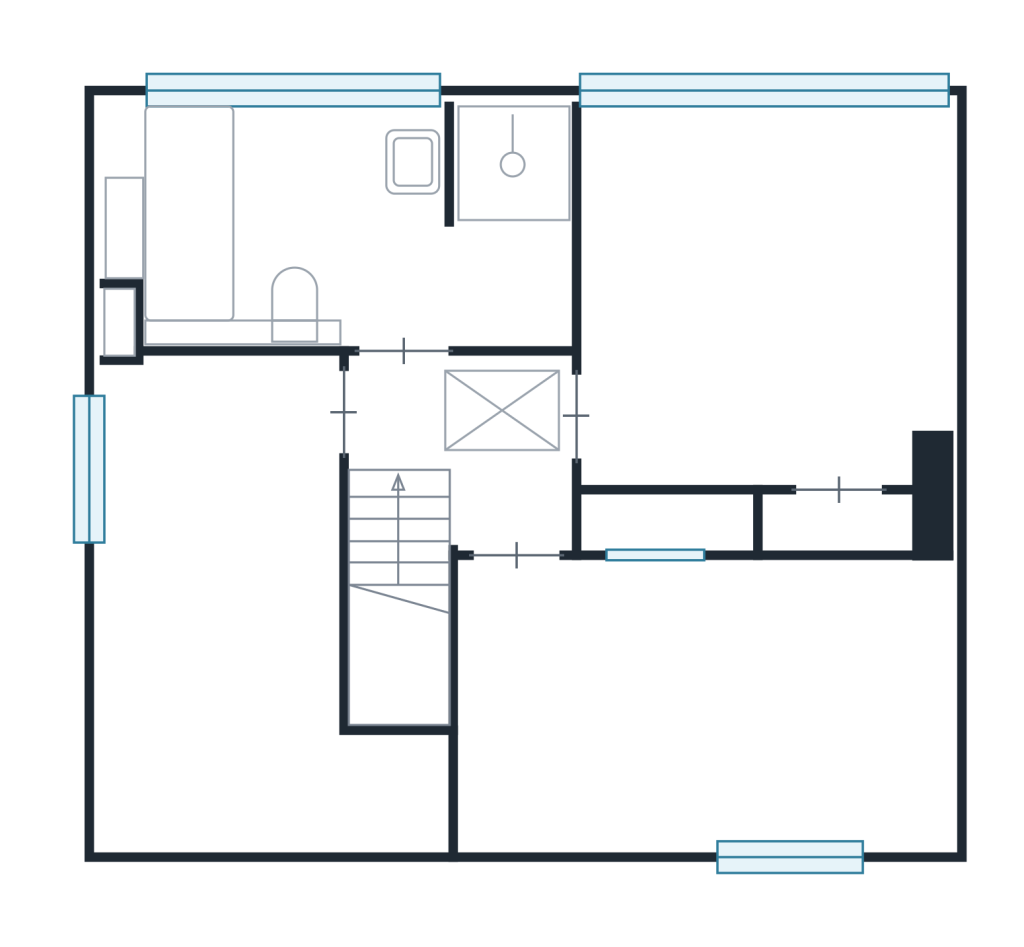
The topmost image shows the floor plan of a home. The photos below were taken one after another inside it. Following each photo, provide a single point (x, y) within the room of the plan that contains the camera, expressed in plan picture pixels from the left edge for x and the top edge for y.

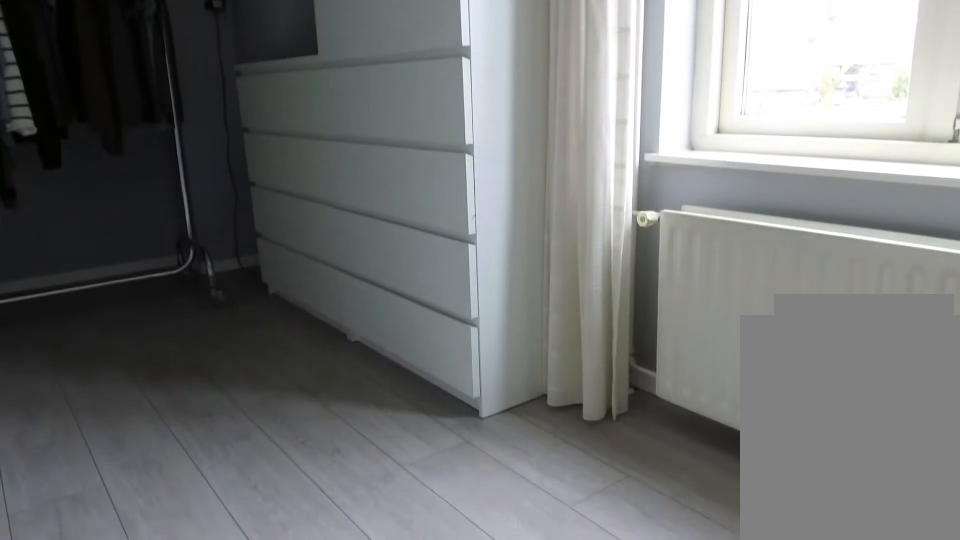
(228, 571)
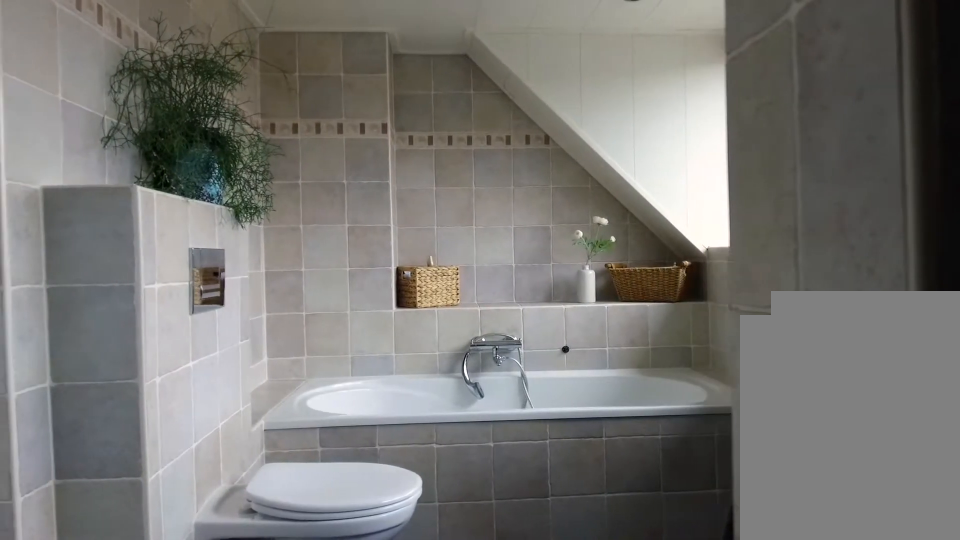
(385, 239)
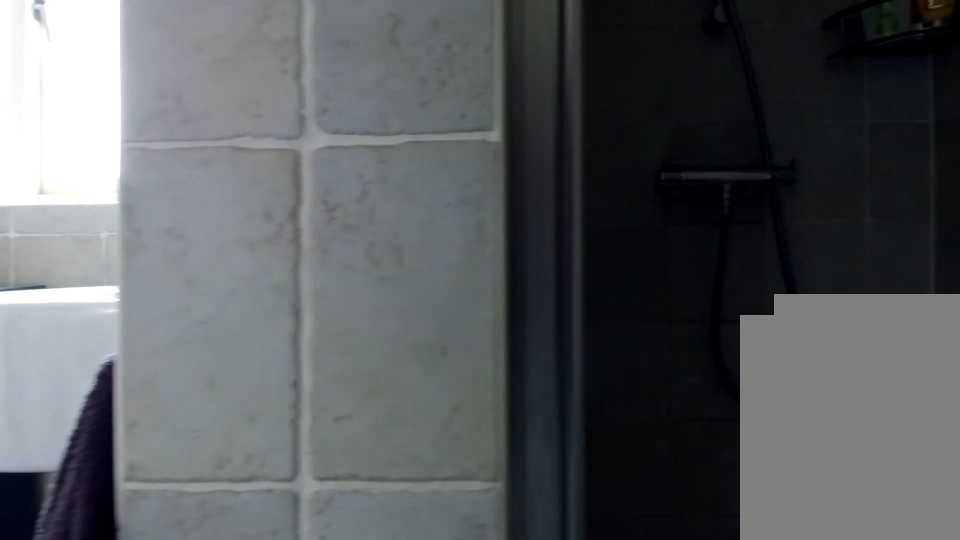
(385, 240)
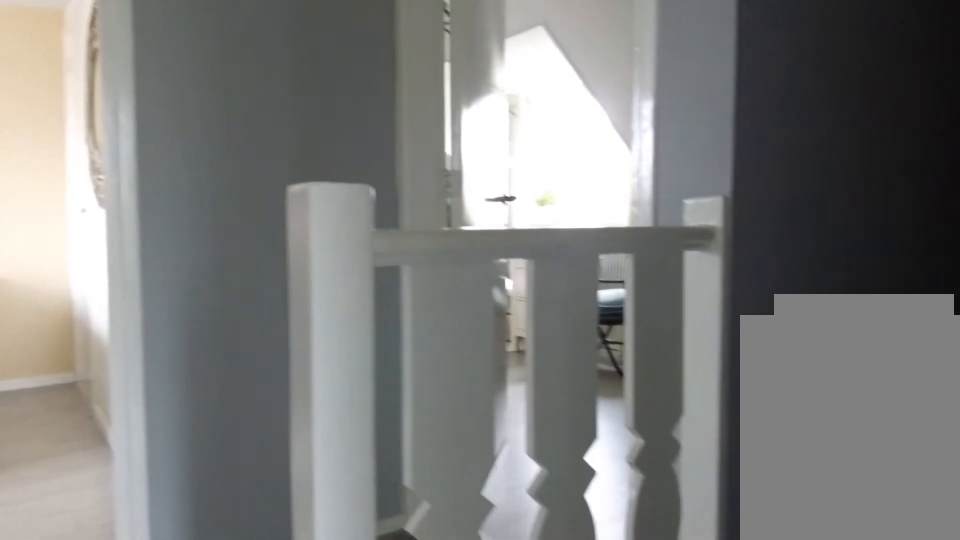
(474, 441)
